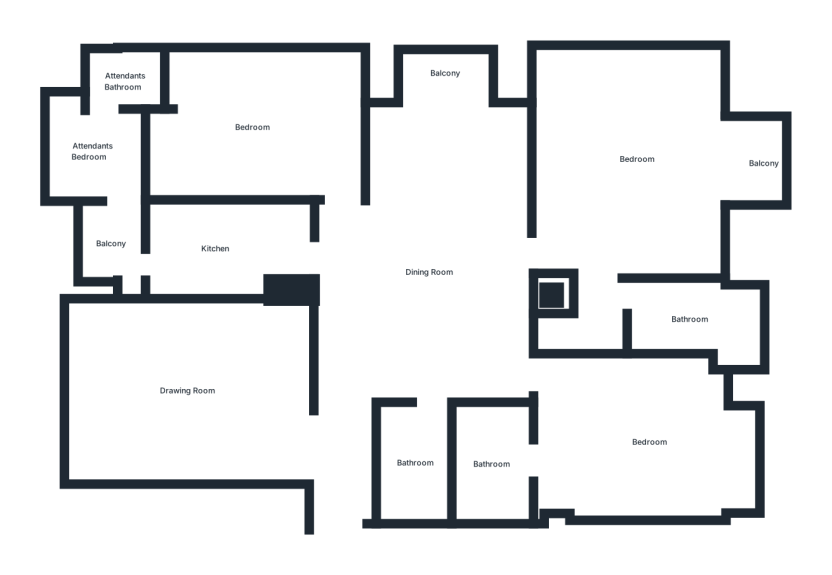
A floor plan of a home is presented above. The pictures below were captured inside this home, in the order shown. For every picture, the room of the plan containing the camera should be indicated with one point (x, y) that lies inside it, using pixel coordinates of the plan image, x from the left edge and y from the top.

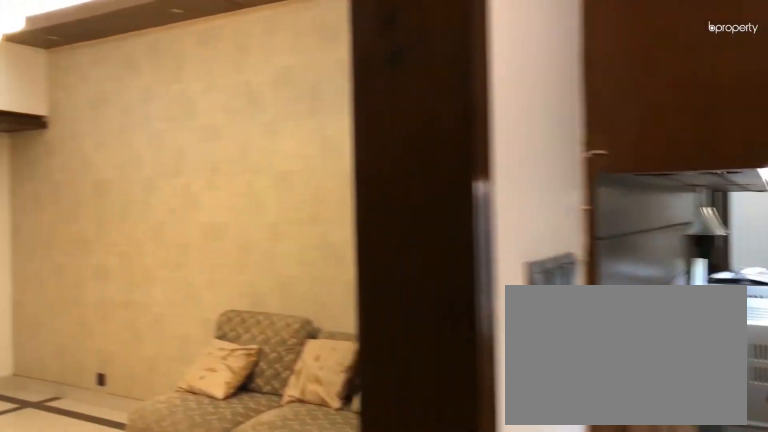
(310, 444)
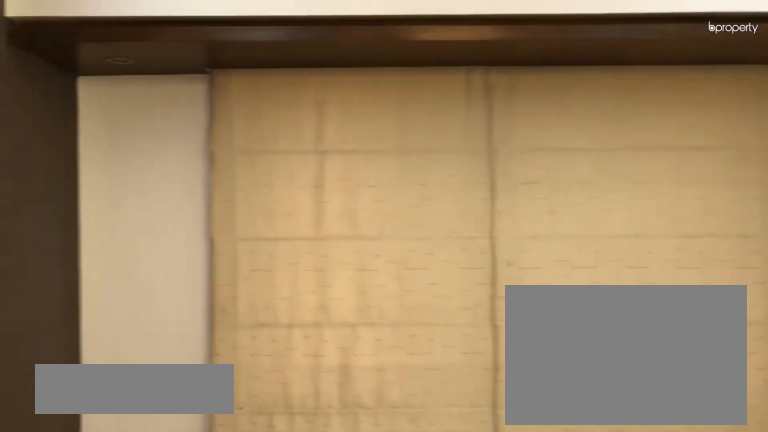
(189, 392)
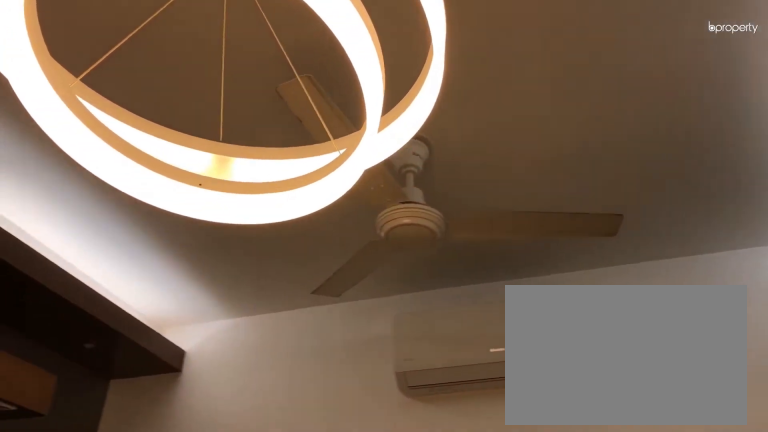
(190, 393)
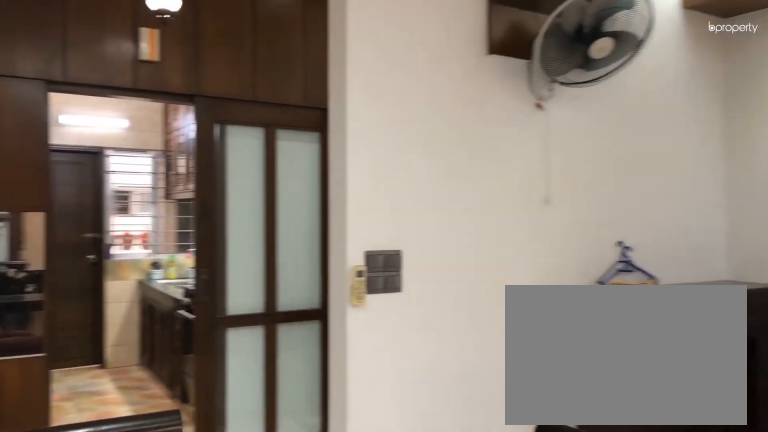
(426, 275)
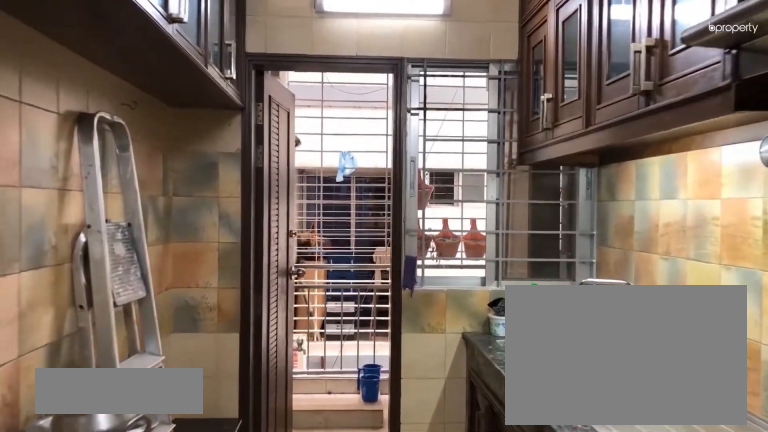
(240, 248)
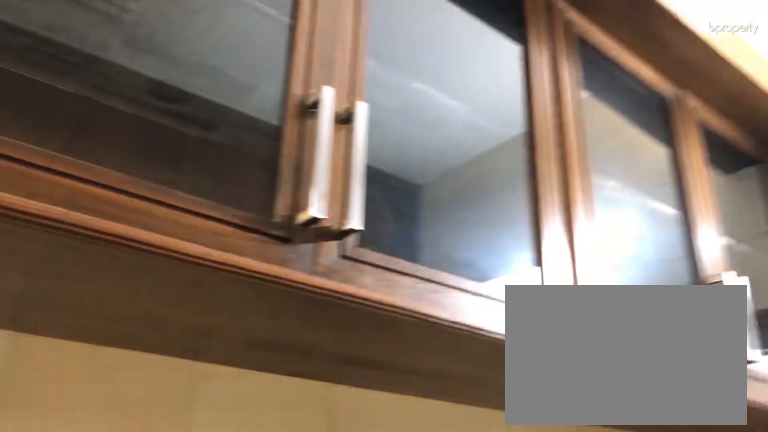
(220, 244)
